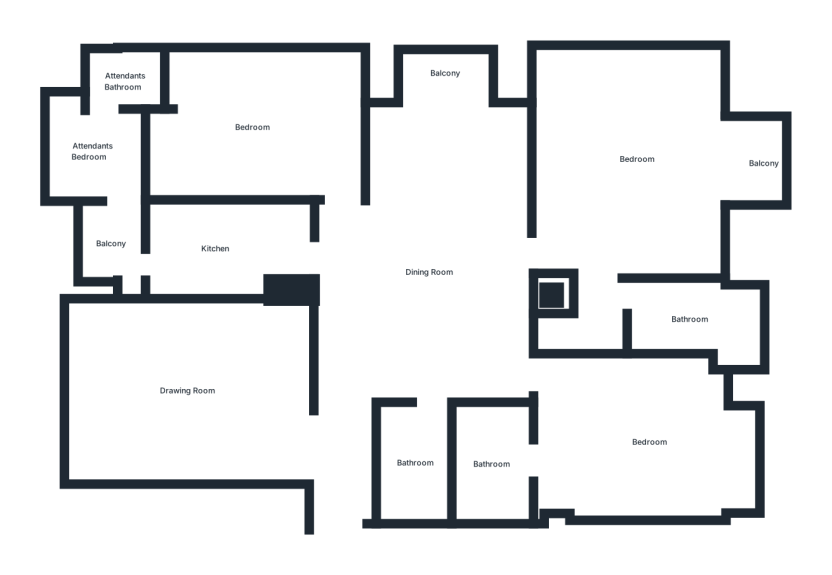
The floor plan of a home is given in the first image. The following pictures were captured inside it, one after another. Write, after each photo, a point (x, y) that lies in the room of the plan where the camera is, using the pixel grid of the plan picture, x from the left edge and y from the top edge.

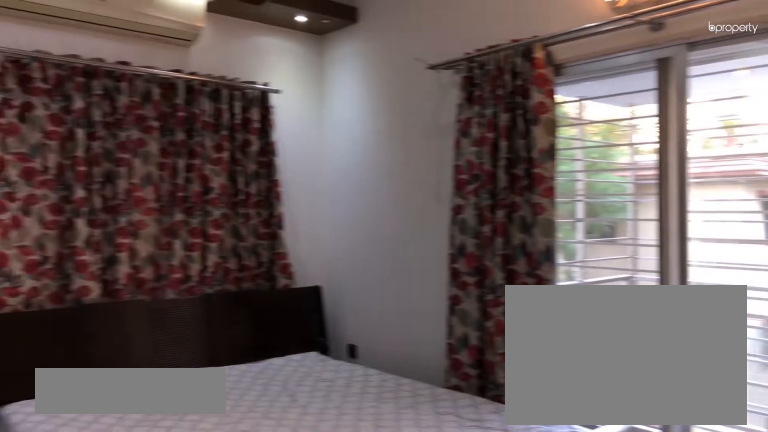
(637, 159)
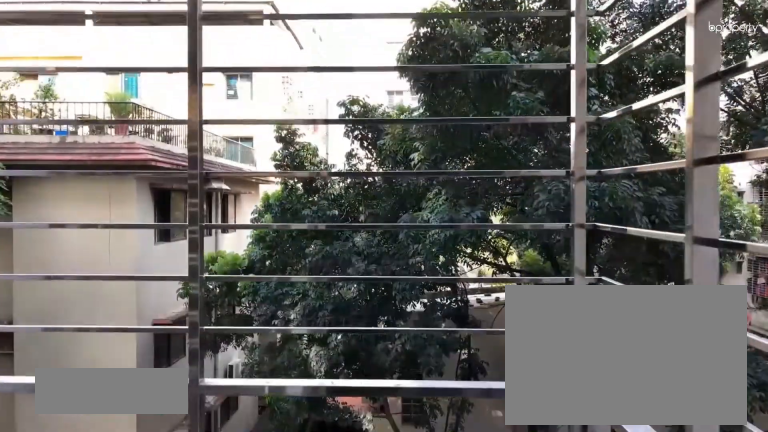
(767, 162)
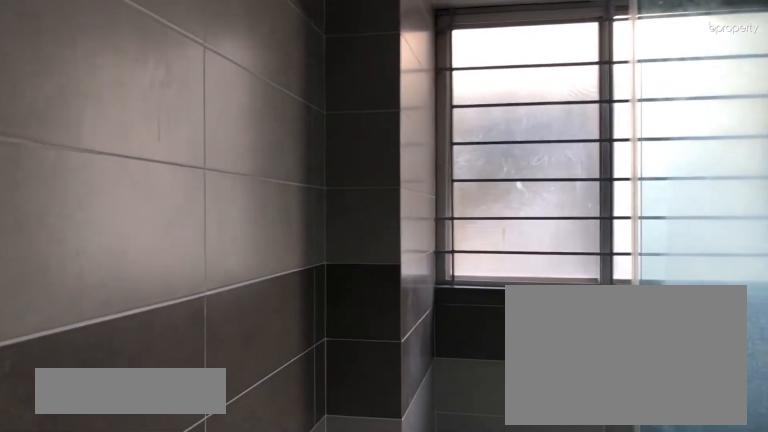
(698, 320)
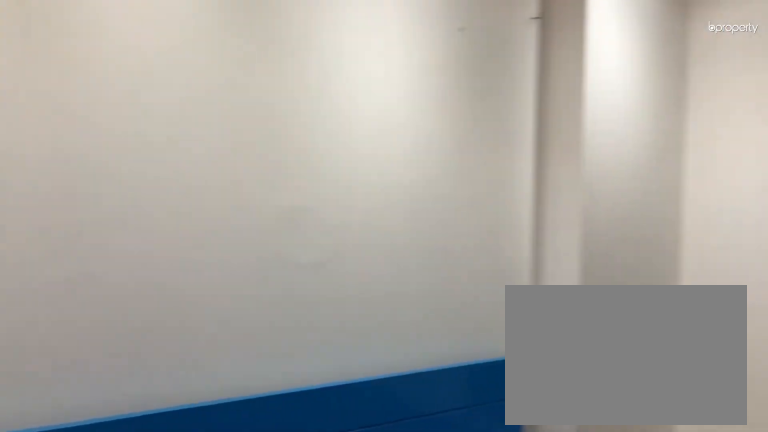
(649, 444)
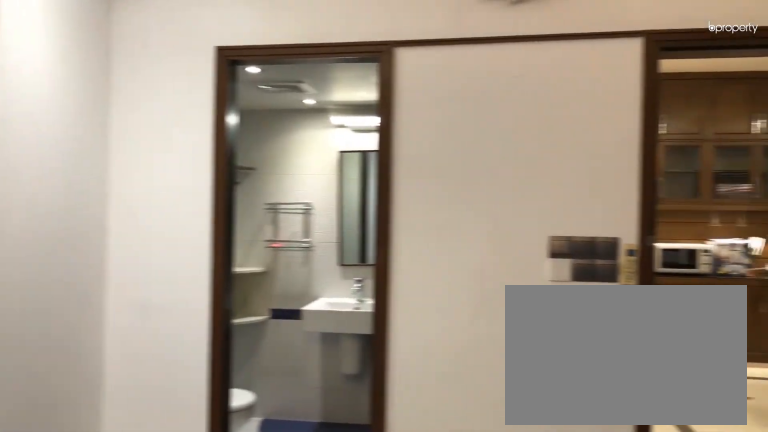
(649, 444)
